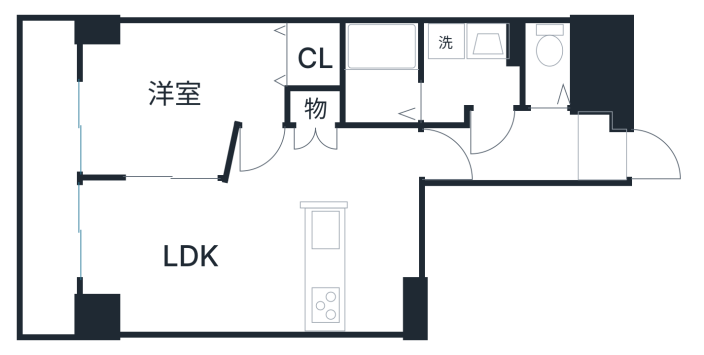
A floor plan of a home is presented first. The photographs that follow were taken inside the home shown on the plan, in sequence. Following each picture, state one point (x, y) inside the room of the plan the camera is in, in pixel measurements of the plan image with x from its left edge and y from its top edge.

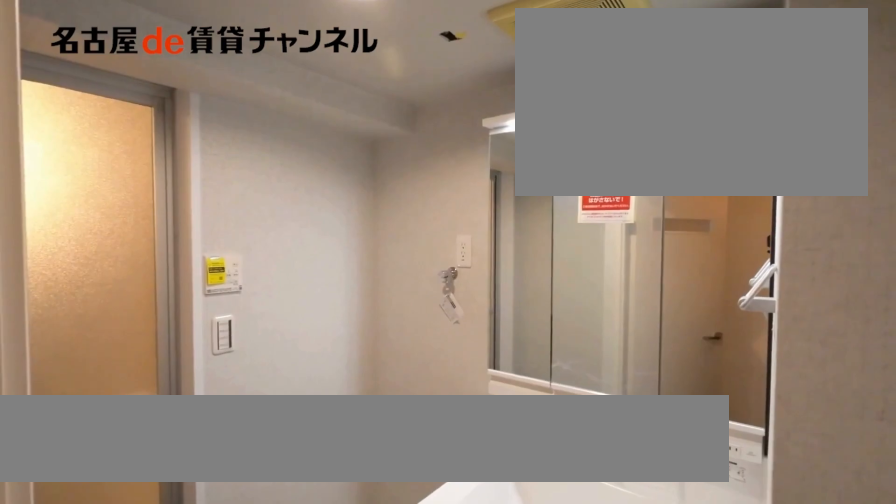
(471, 68)
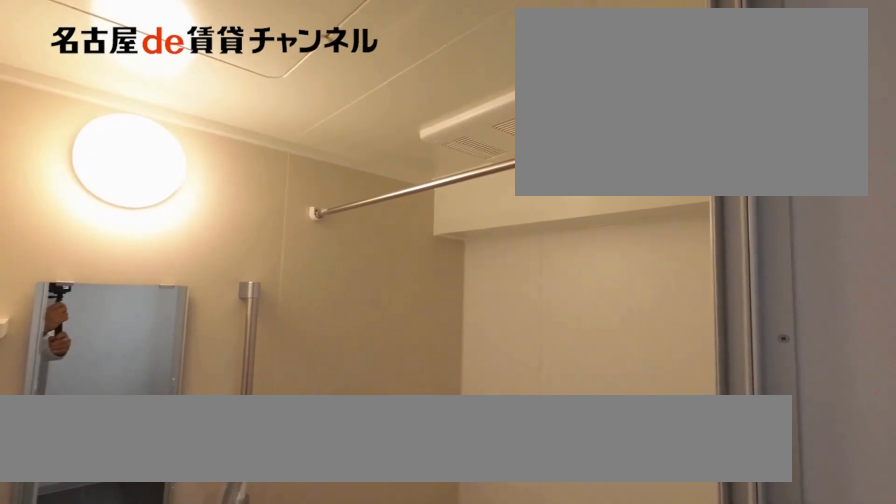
(379, 75)
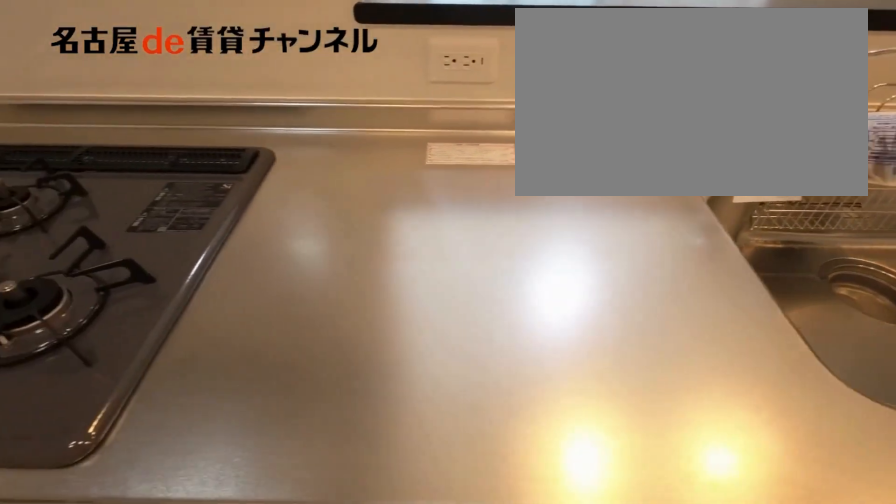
(360, 271)
